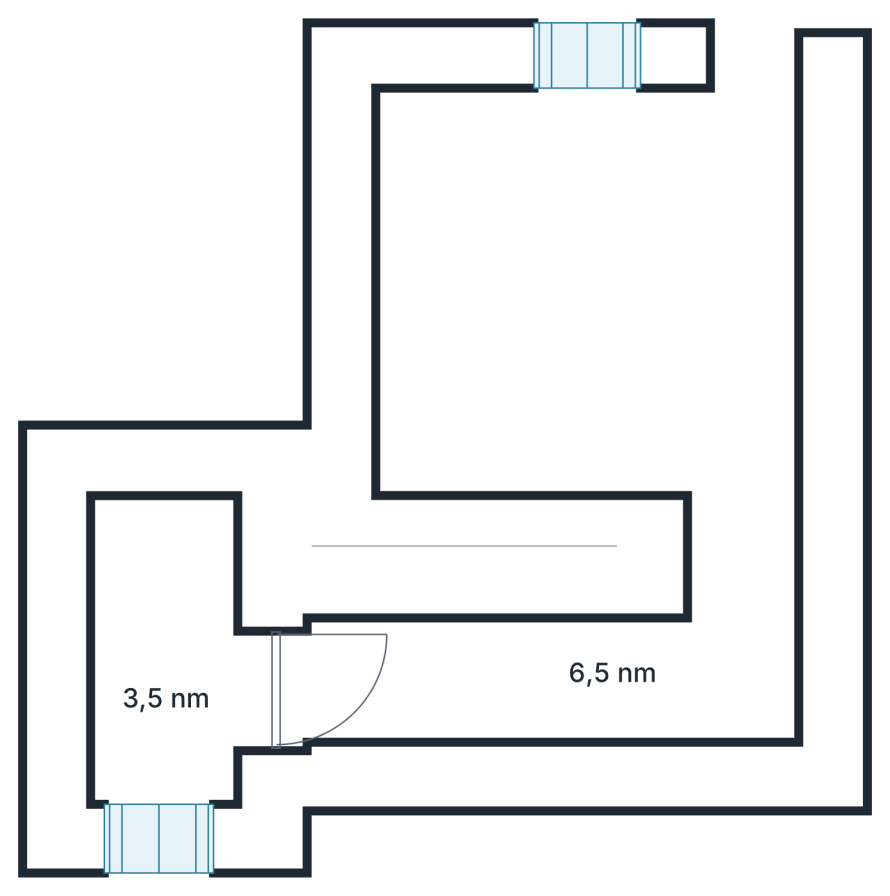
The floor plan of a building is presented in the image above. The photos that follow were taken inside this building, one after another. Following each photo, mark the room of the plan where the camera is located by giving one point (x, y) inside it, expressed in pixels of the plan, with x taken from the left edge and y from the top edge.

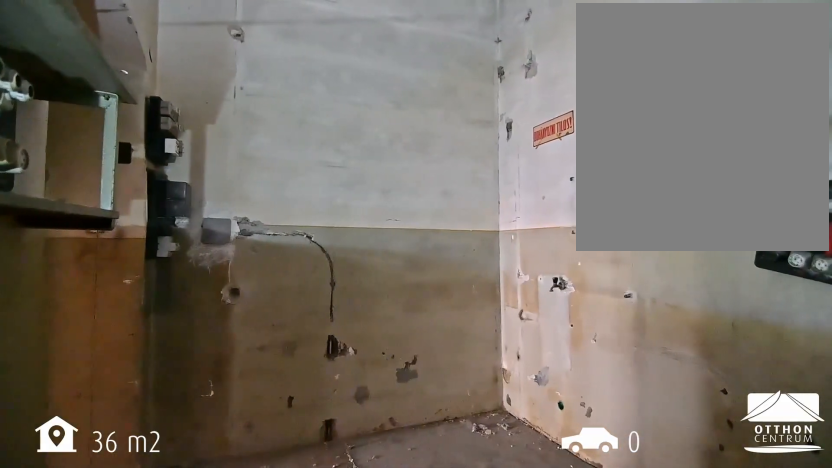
(553, 677)
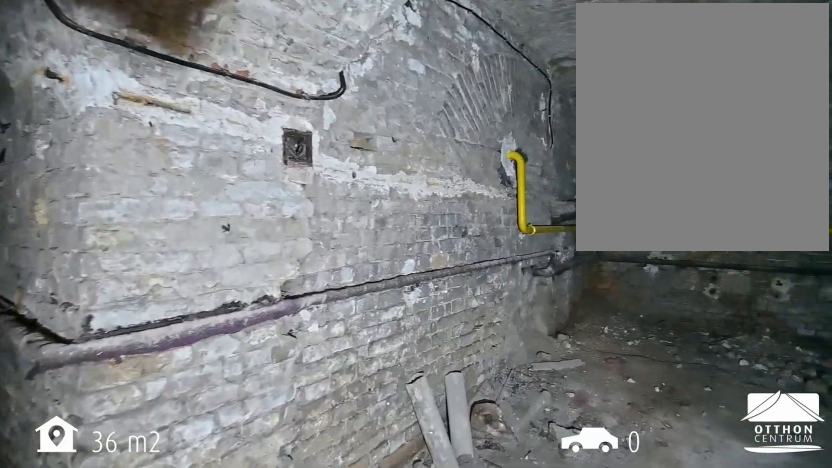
(594, 277)
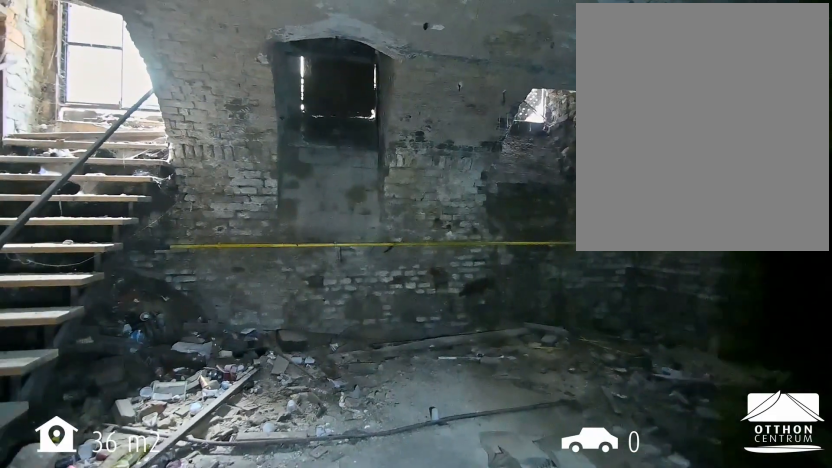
(594, 277)
